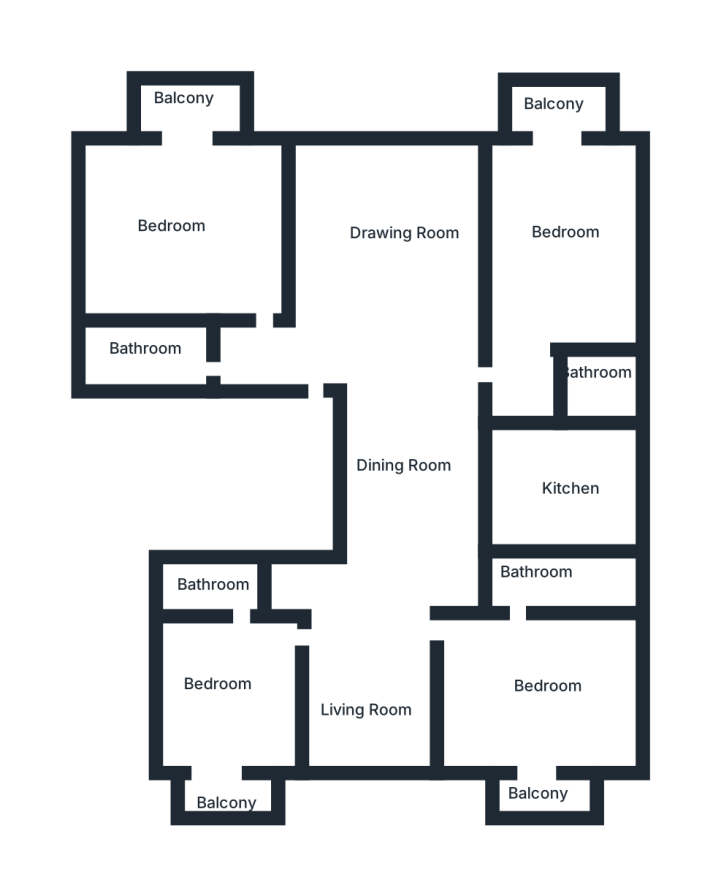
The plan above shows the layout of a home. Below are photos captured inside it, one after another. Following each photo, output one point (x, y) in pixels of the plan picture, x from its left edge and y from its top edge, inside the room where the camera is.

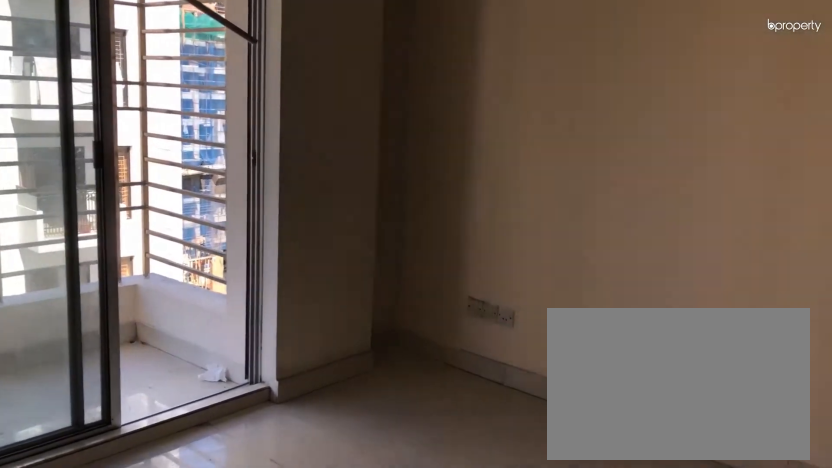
(536, 677)
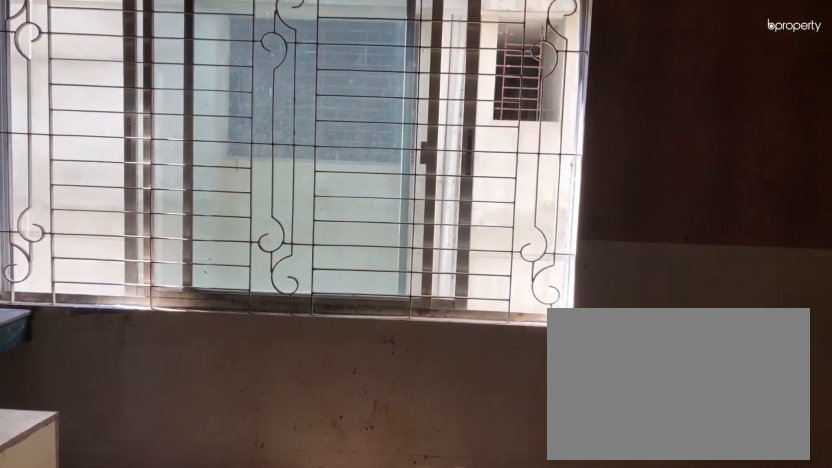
(561, 498)
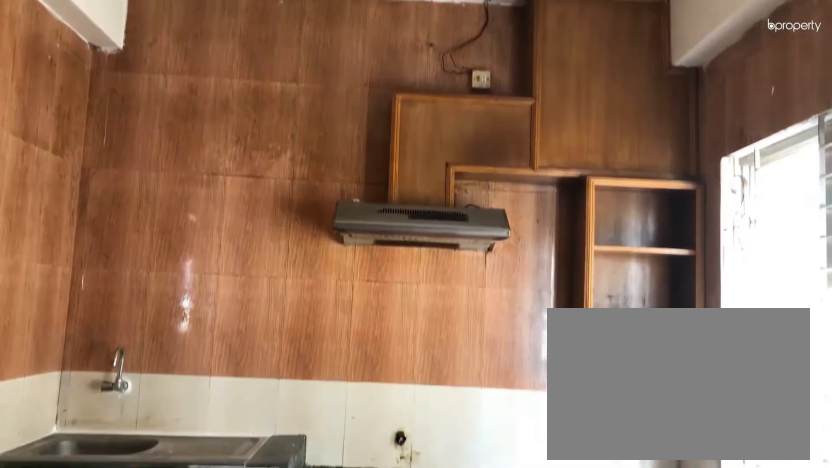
(557, 499)
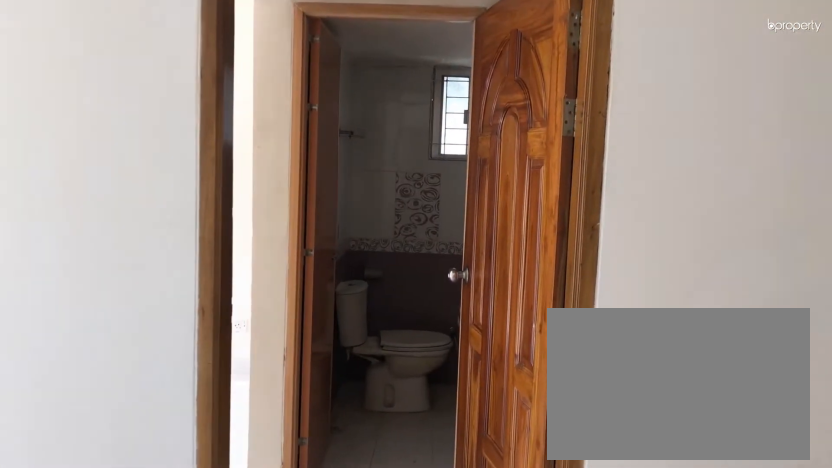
(417, 398)
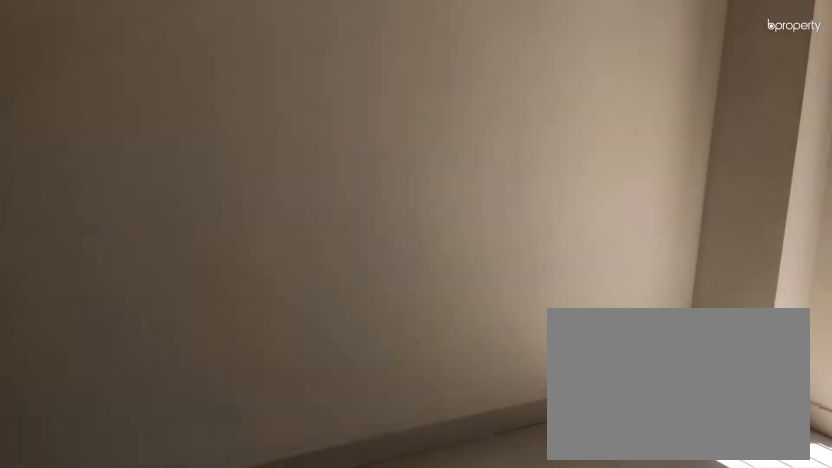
(550, 253)
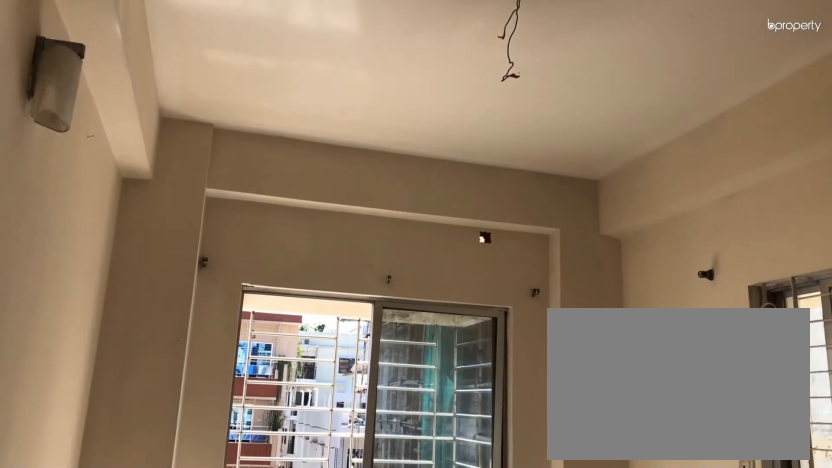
(550, 253)
